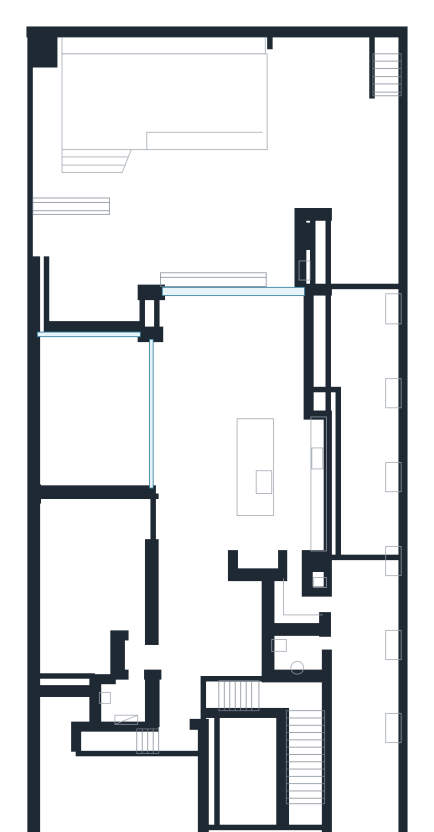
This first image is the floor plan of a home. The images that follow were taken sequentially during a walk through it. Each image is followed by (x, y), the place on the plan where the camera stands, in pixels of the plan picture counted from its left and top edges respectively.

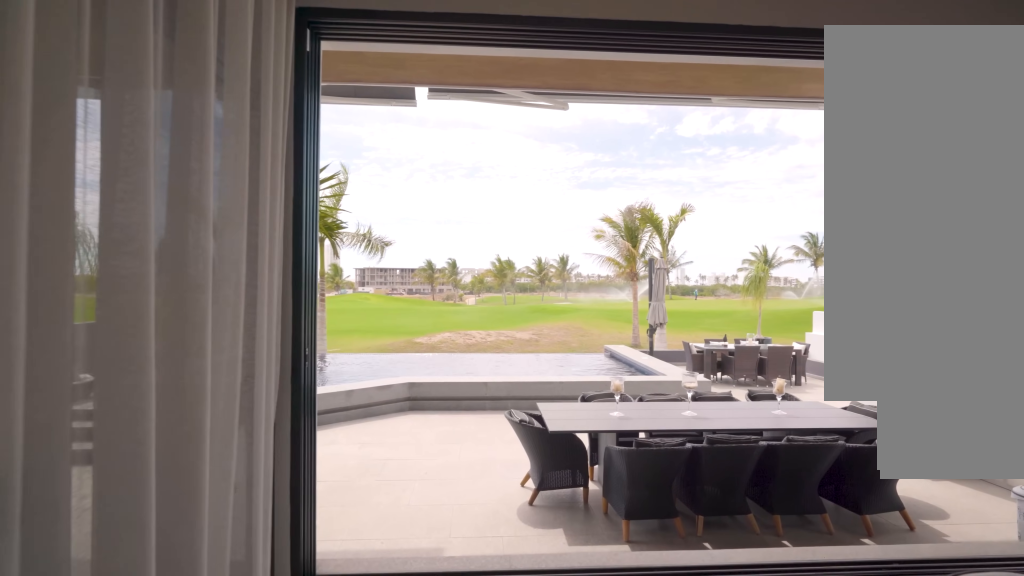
(189, 308)
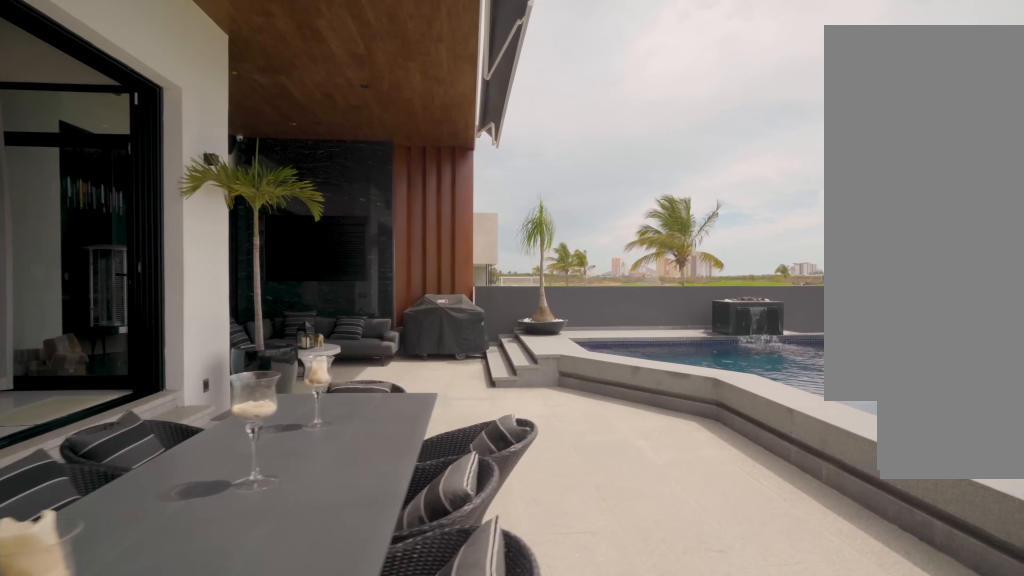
(280, 191)
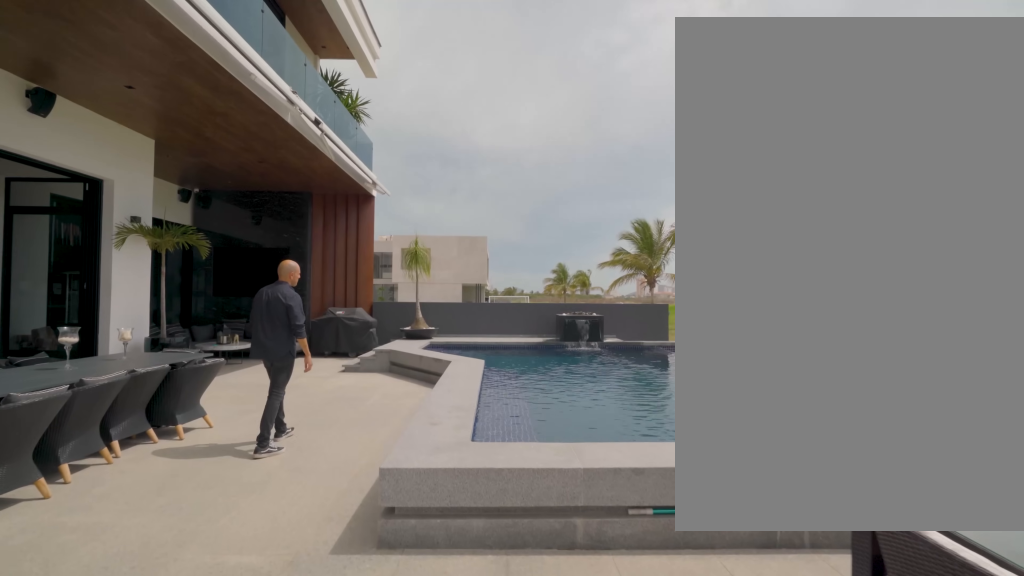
(252, 174)
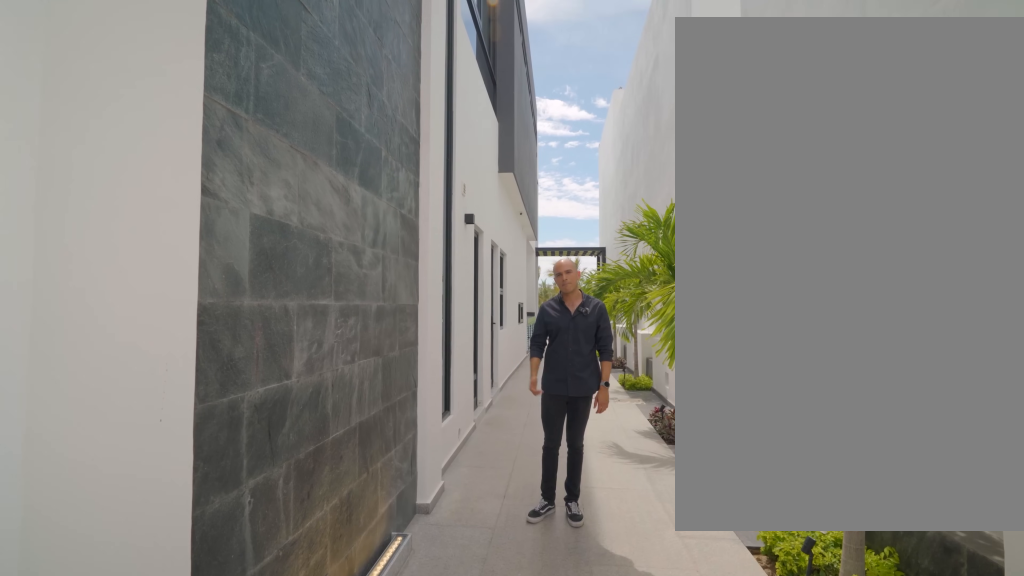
(370, 809)
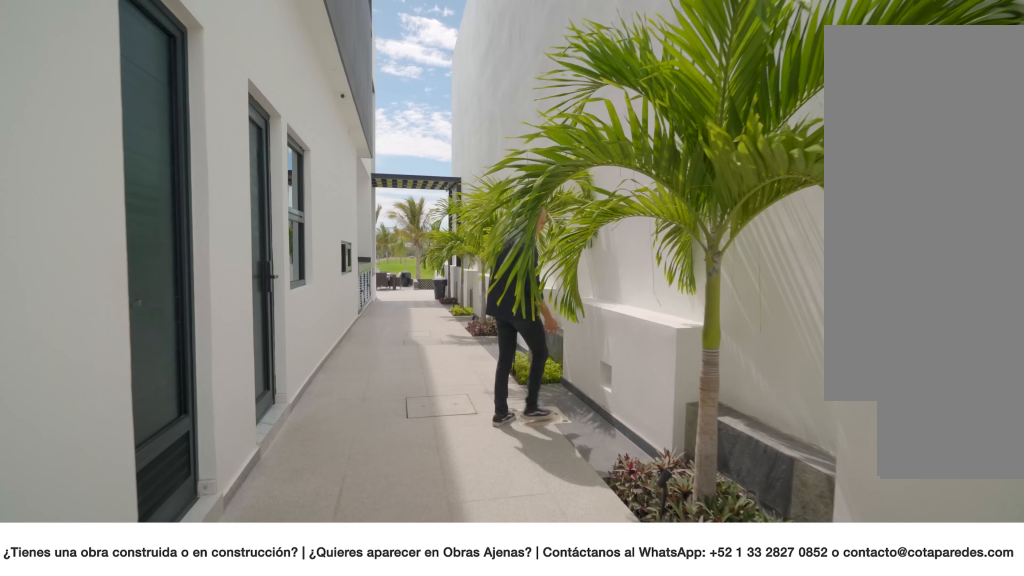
(365, 700)
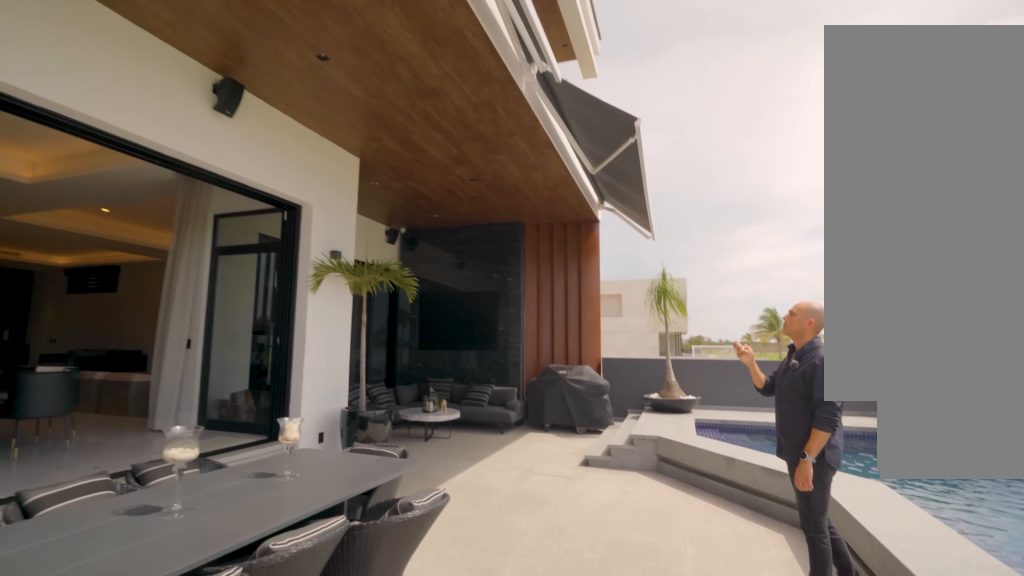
(283, 214)
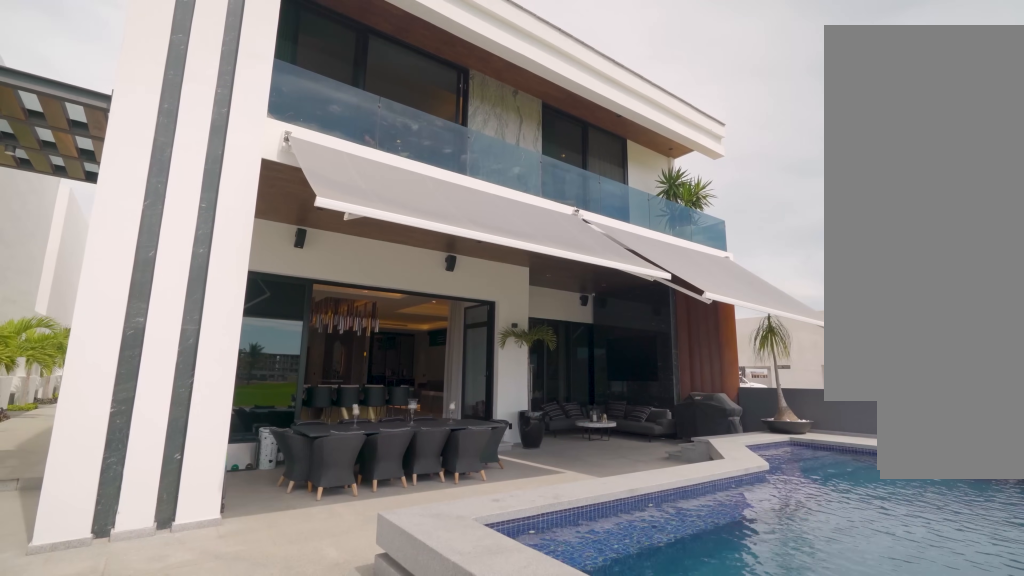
(294, 166)
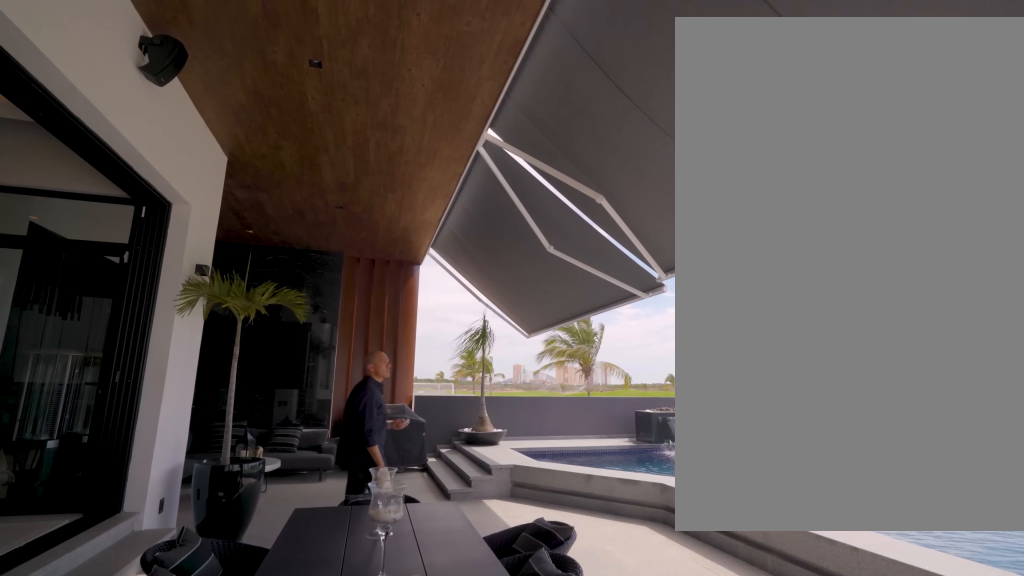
(290, 212)
